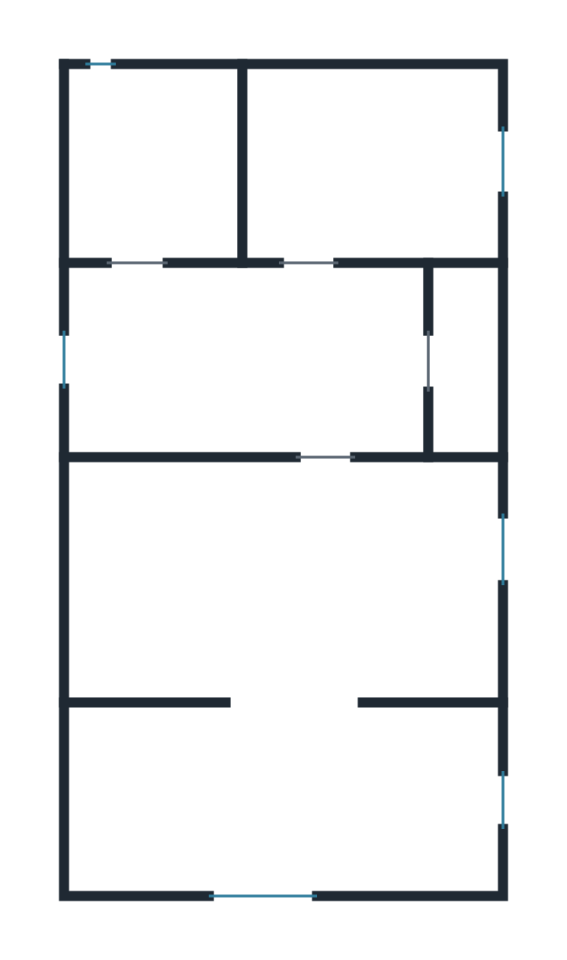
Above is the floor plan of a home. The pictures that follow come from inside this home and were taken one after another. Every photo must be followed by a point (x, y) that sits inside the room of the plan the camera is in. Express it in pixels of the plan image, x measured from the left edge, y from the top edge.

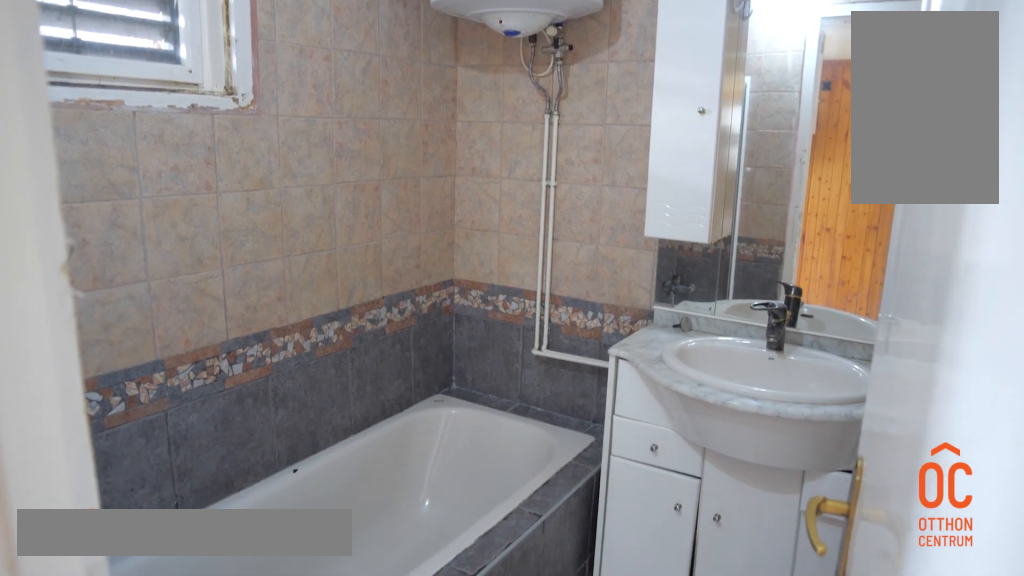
(152, 163)
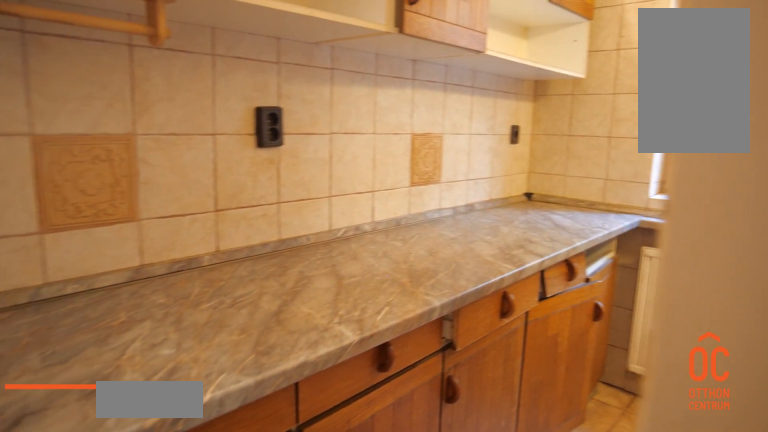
(377, 162)
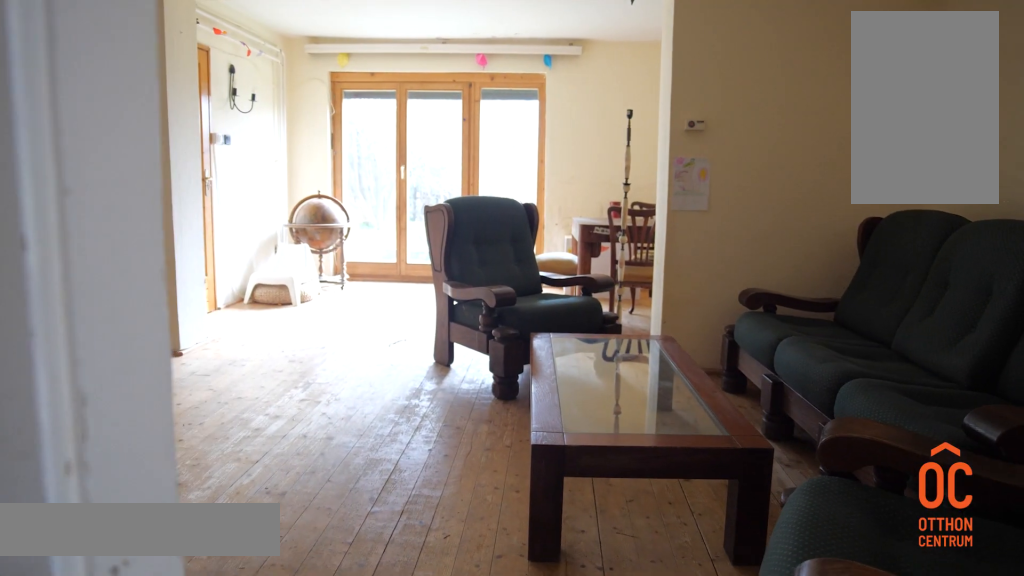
(281, 657)
